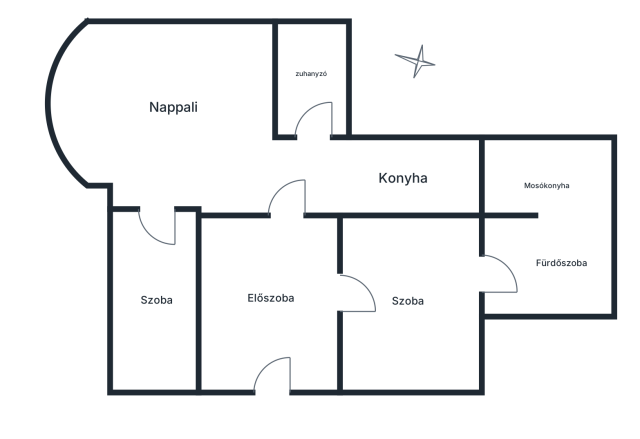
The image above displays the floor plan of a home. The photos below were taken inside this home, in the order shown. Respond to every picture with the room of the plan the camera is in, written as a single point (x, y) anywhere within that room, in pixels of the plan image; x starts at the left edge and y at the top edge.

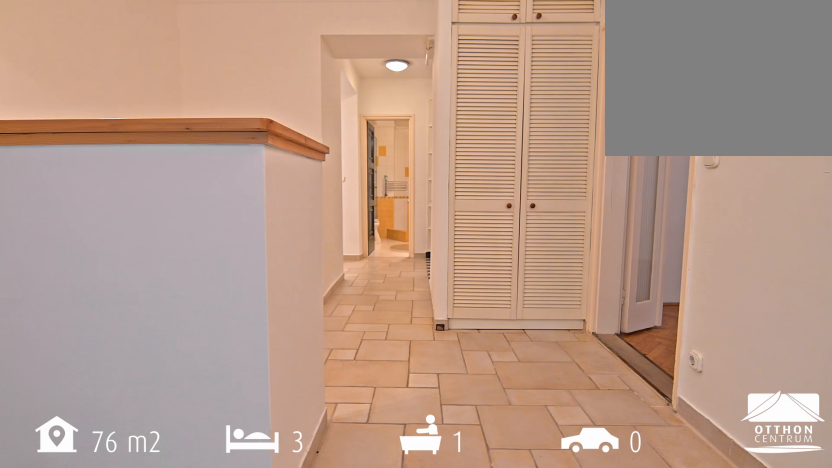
(272, 296)
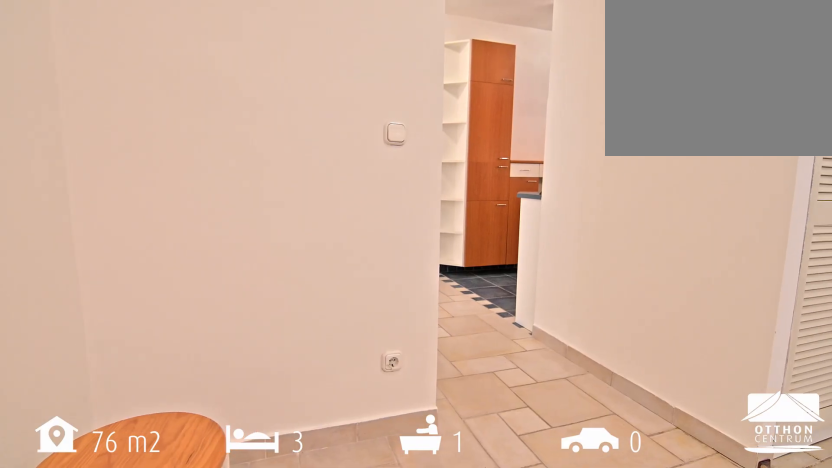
(272, 296)
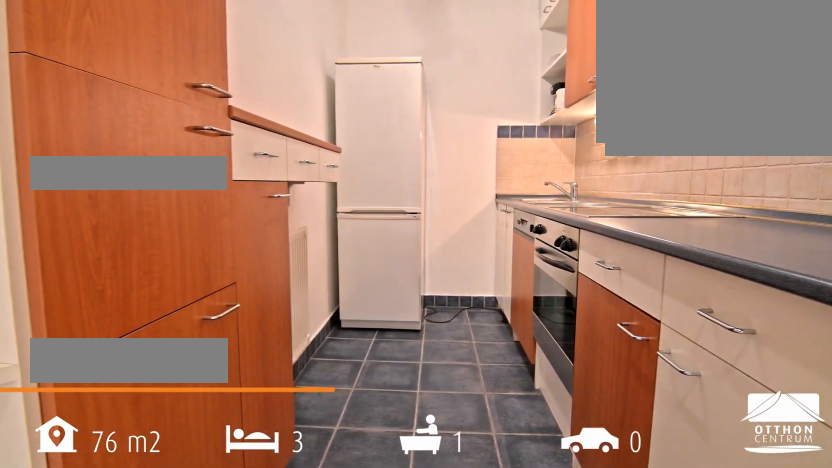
(408, 178)
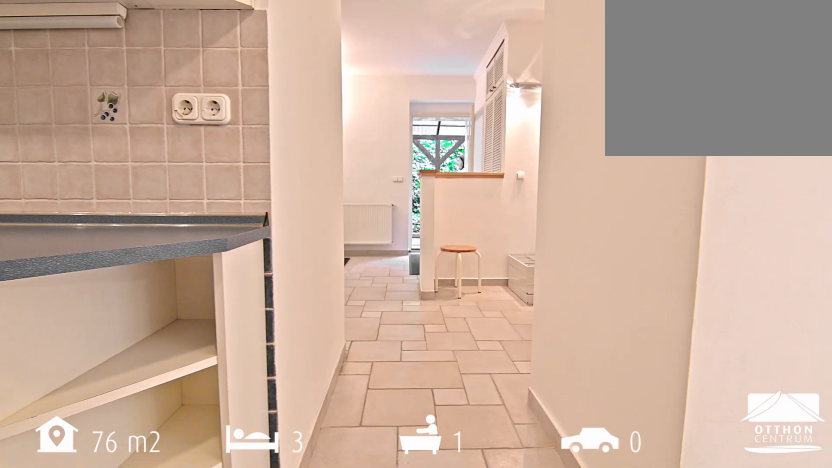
(408, 178)
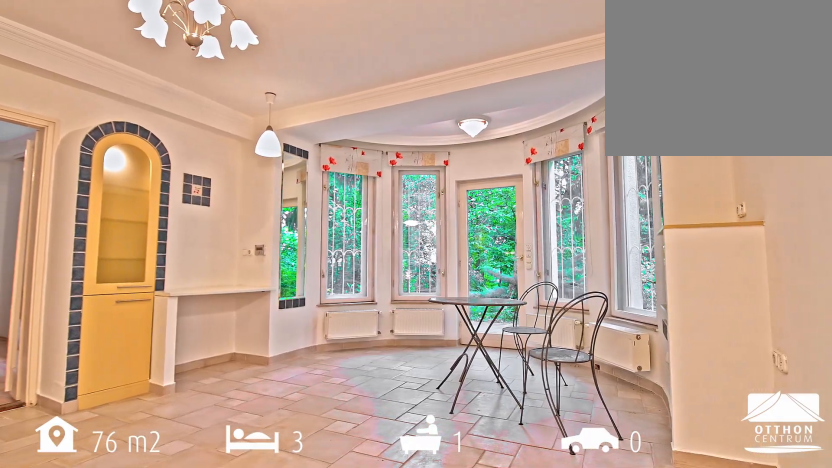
(181, 114)
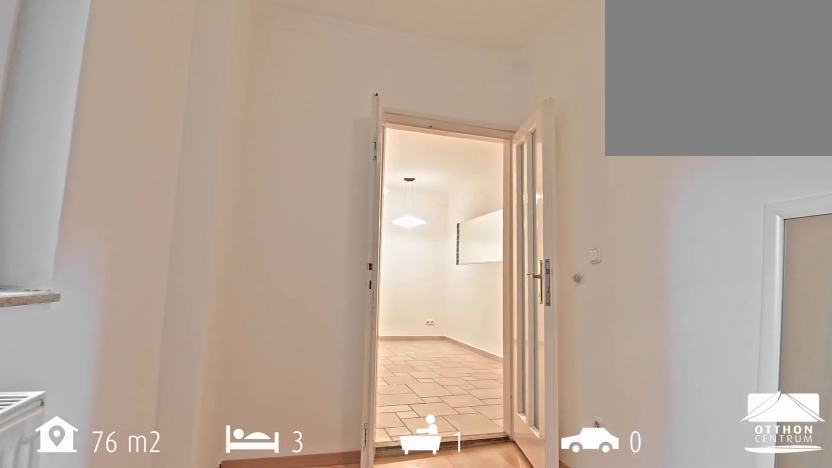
(157, 303)
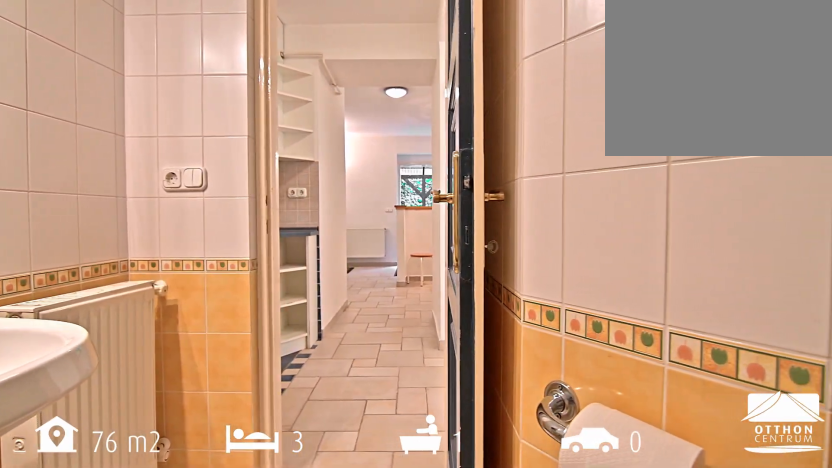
(313, 76)
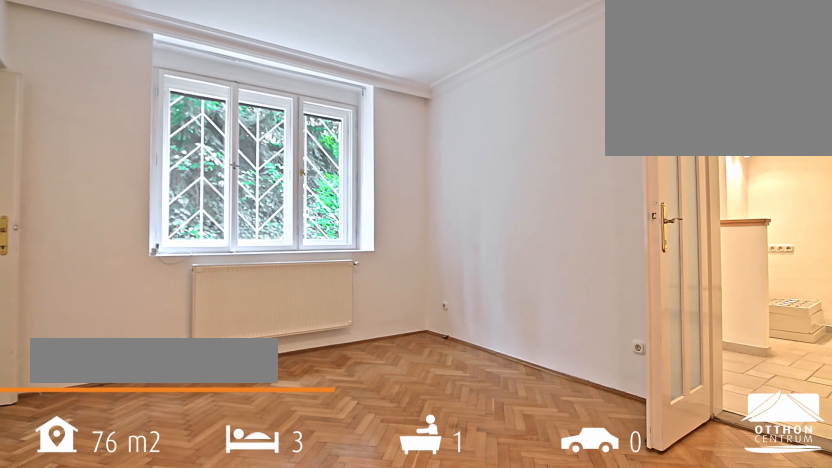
(415, 303)
